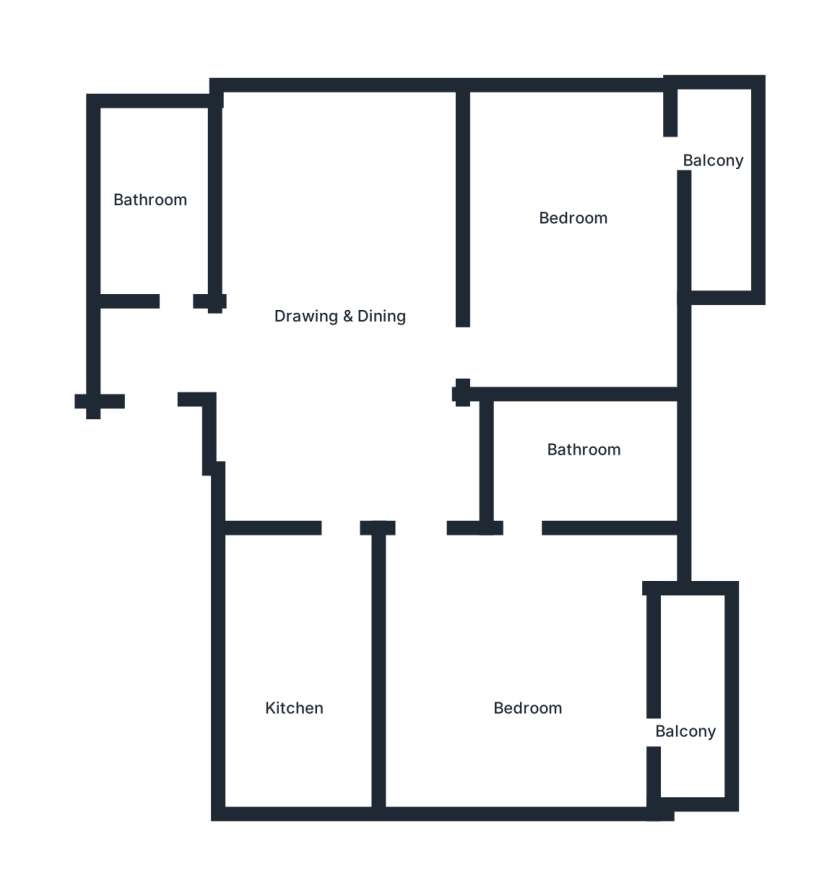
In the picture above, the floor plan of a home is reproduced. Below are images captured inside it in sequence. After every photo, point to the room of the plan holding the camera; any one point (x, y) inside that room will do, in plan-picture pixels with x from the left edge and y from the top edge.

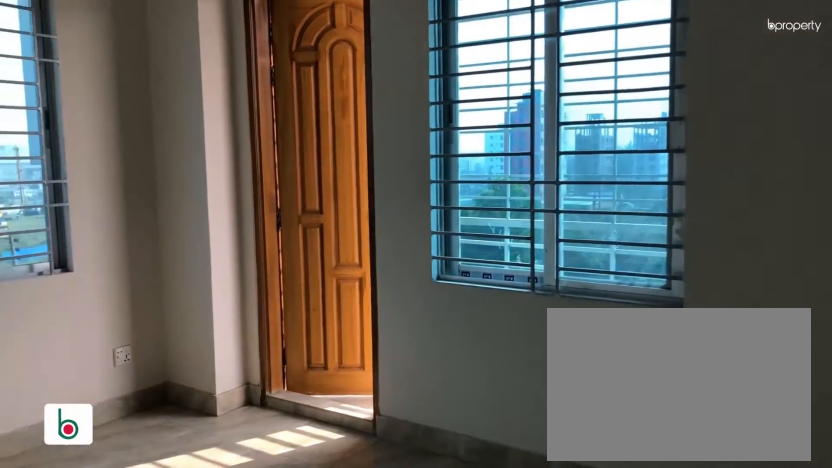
(549, 247)
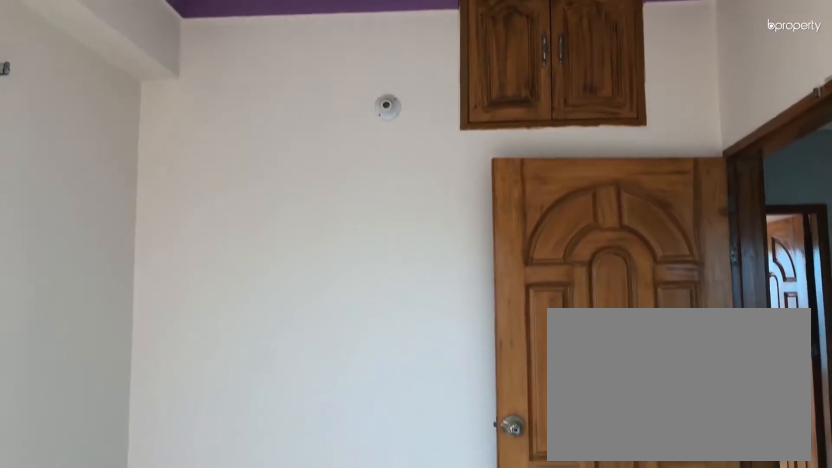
(578, 226)
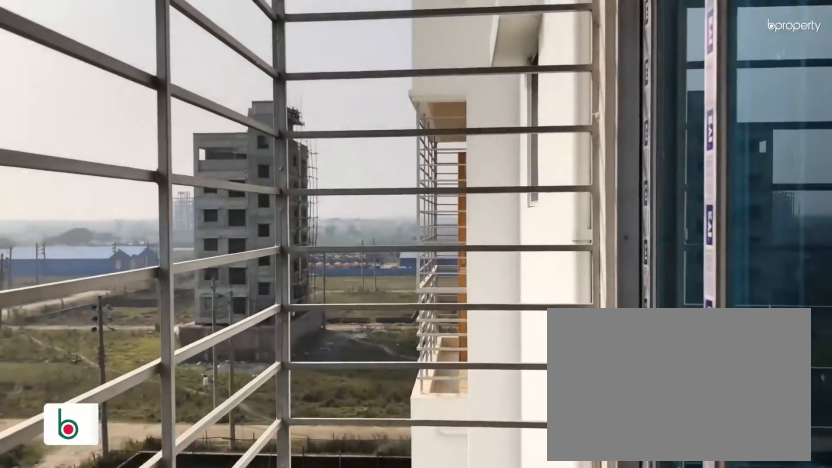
(721, 179)
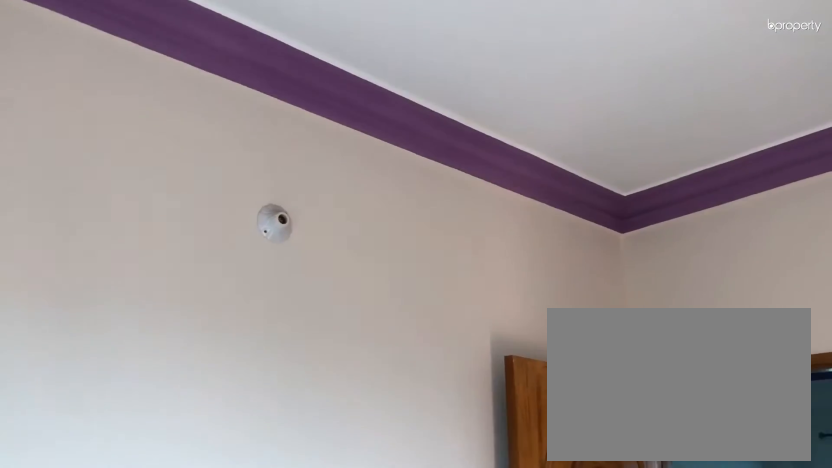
(534, 660)
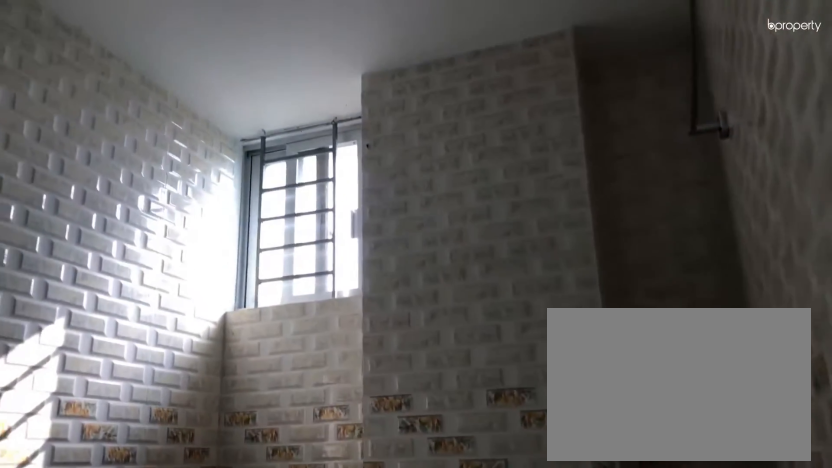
(569, 451)
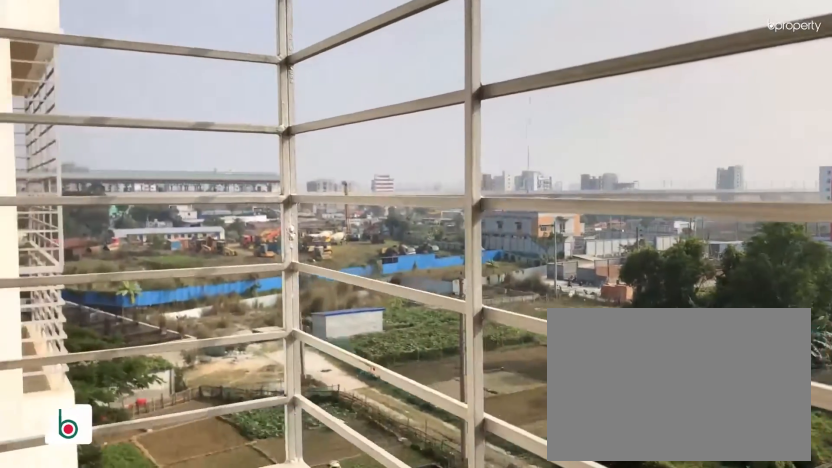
(702, 729)
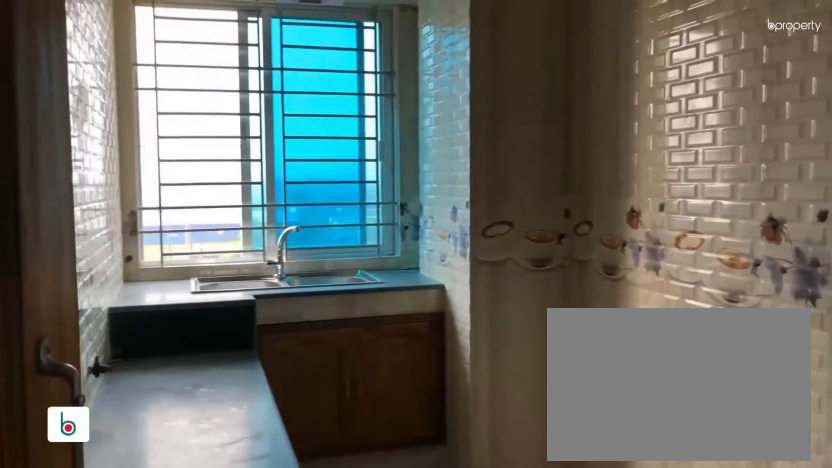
(309, 693)
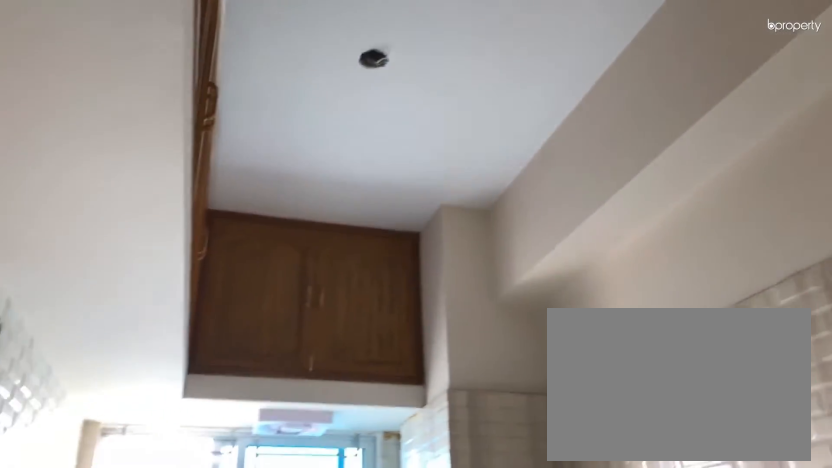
(309, 693)
